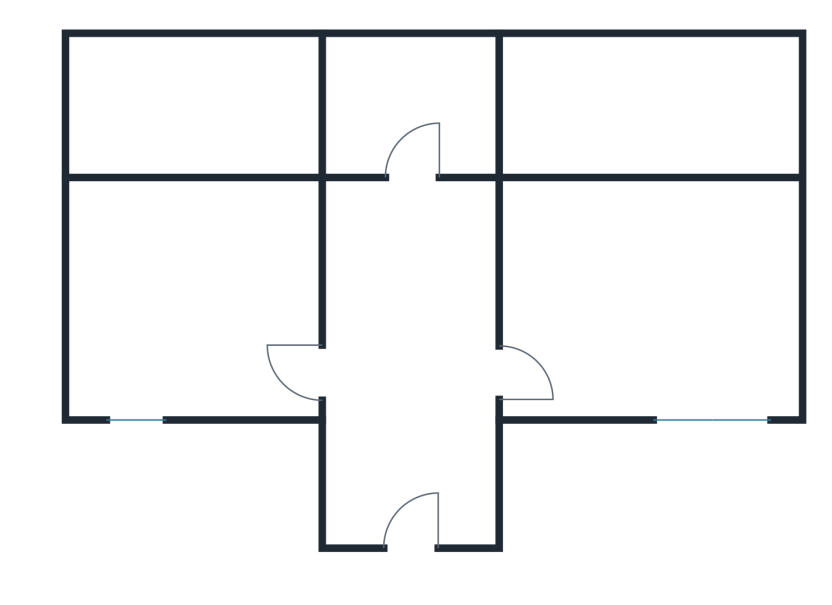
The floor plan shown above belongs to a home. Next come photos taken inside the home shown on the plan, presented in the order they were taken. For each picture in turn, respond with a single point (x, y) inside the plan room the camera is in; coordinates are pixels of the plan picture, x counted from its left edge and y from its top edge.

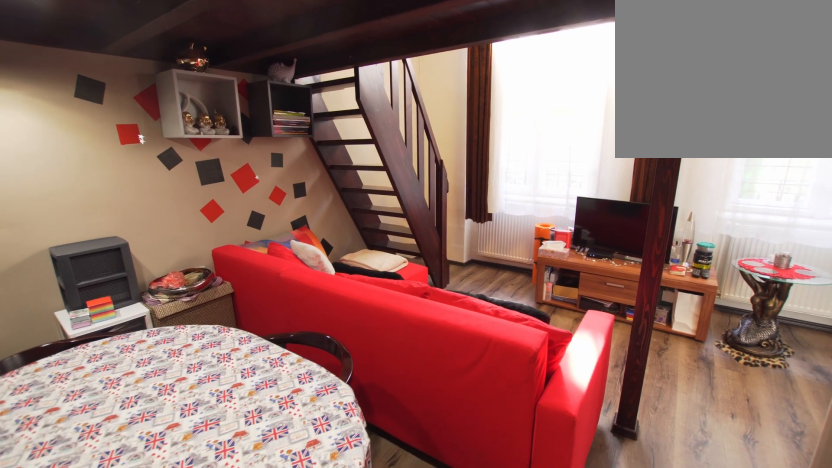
(646, 300)
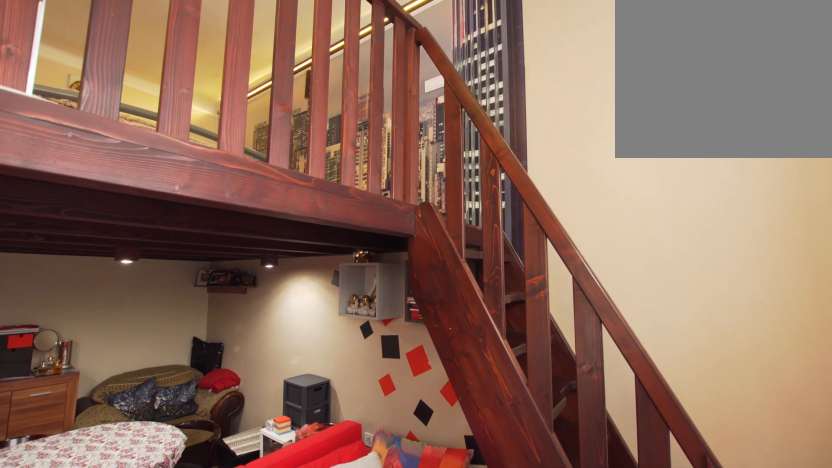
(647, 301)
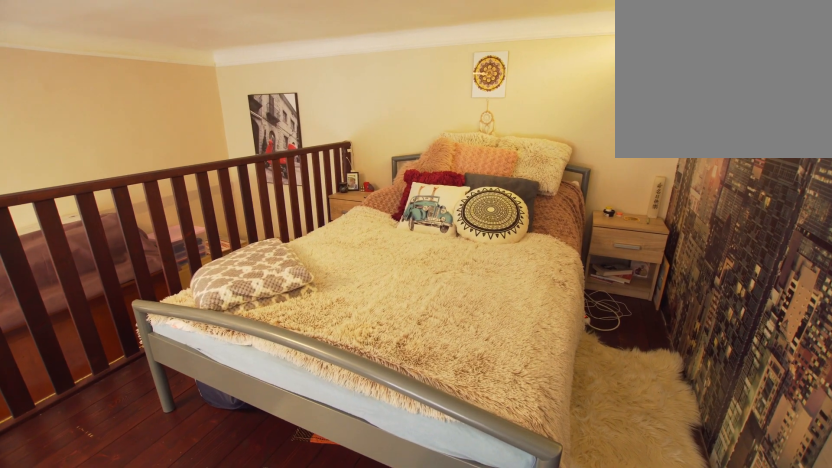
(647, 109)
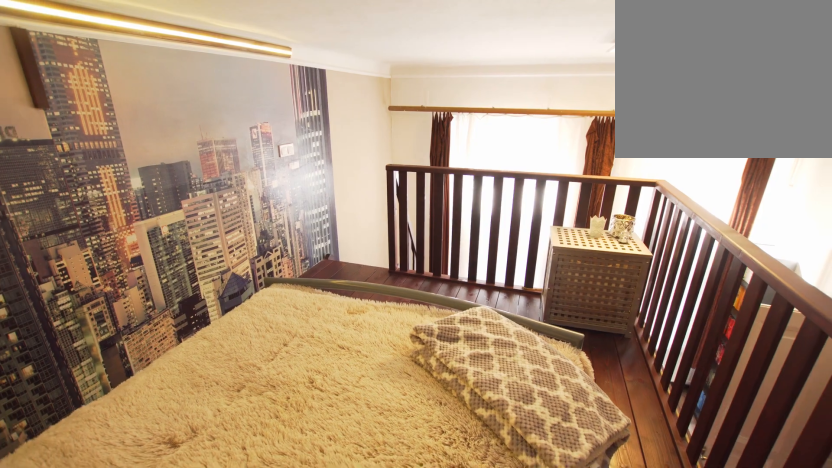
(646, 109)
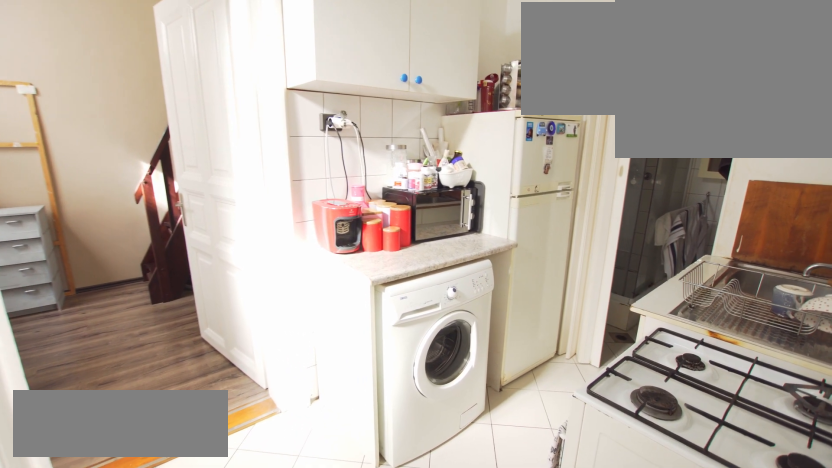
(409, 301)
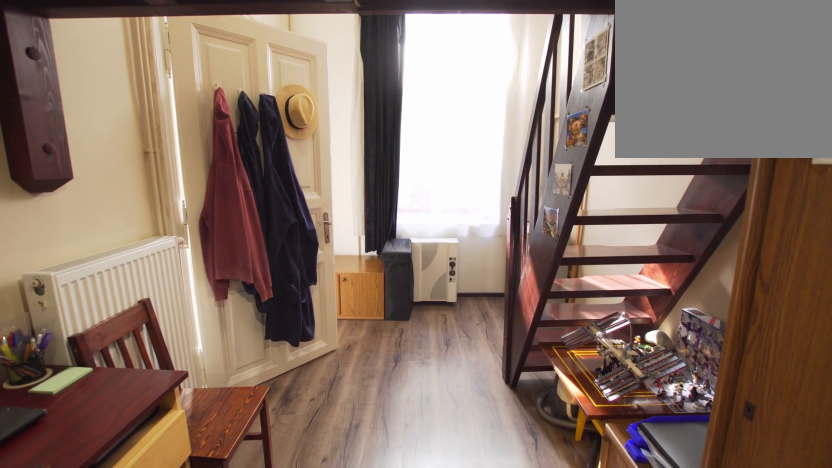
(189, 301)
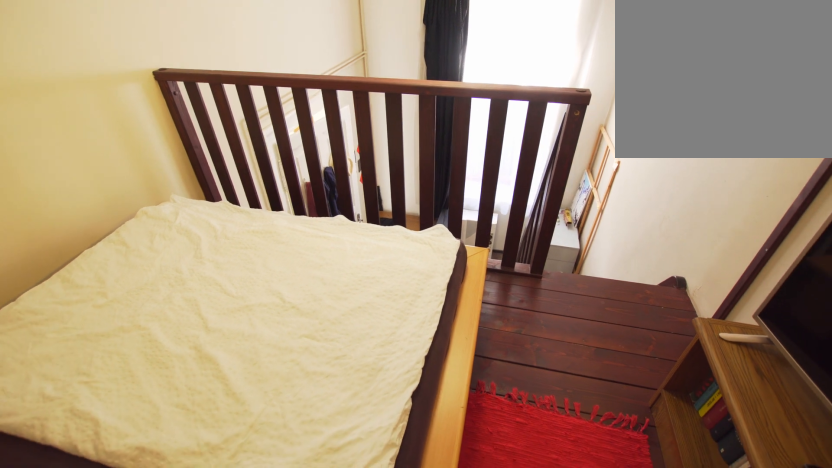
(189, 104)
